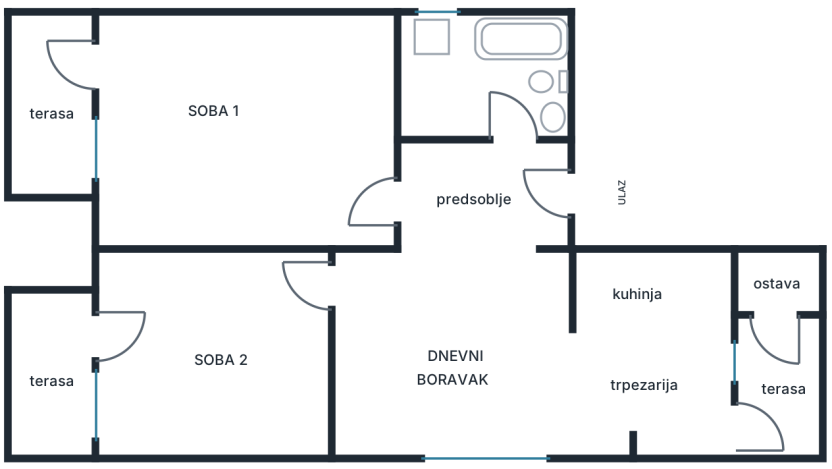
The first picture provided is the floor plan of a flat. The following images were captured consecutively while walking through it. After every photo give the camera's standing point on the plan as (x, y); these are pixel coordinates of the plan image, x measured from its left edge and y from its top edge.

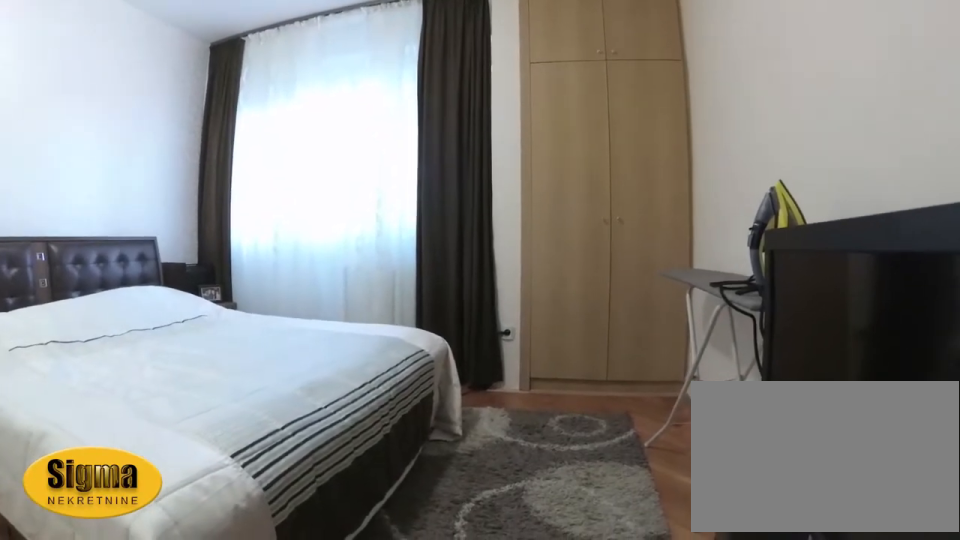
(310, 305)
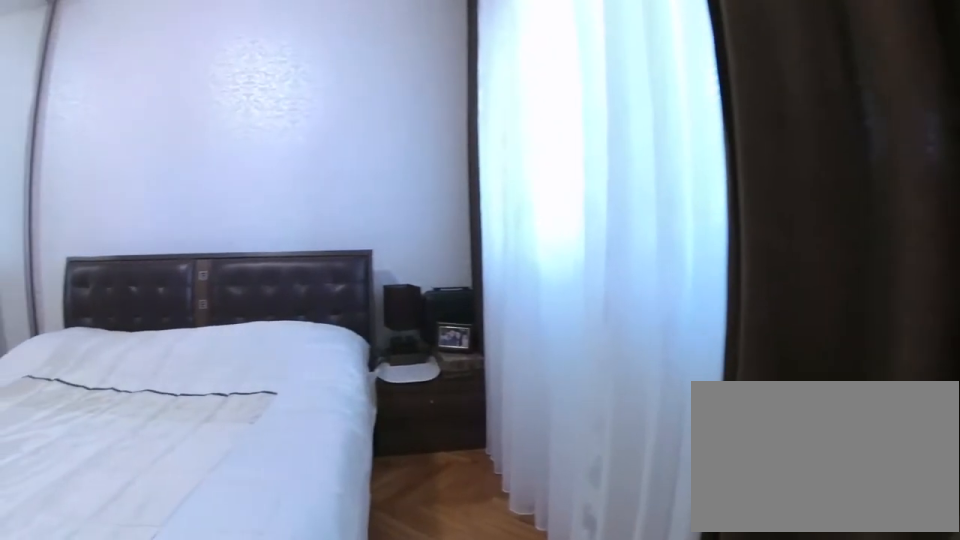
(143, 321)
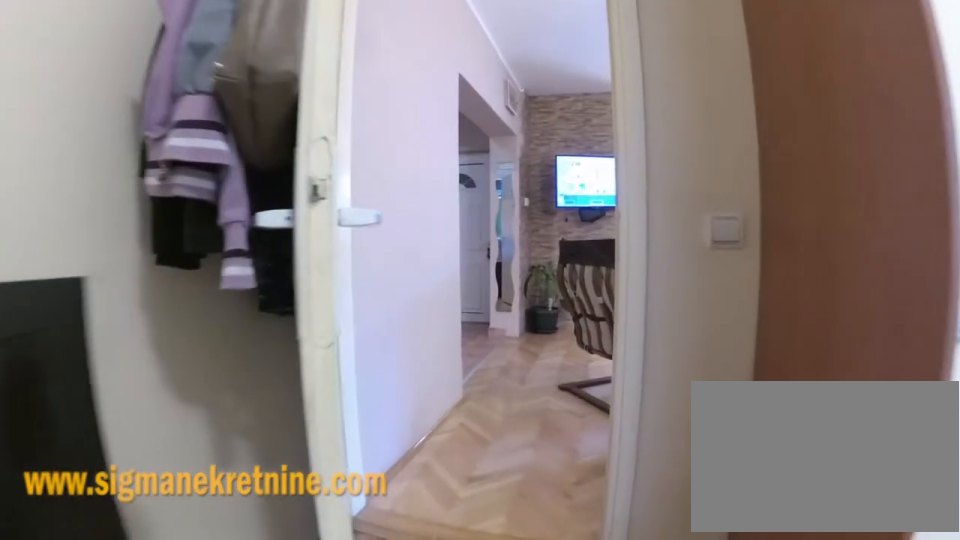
(242, 301)
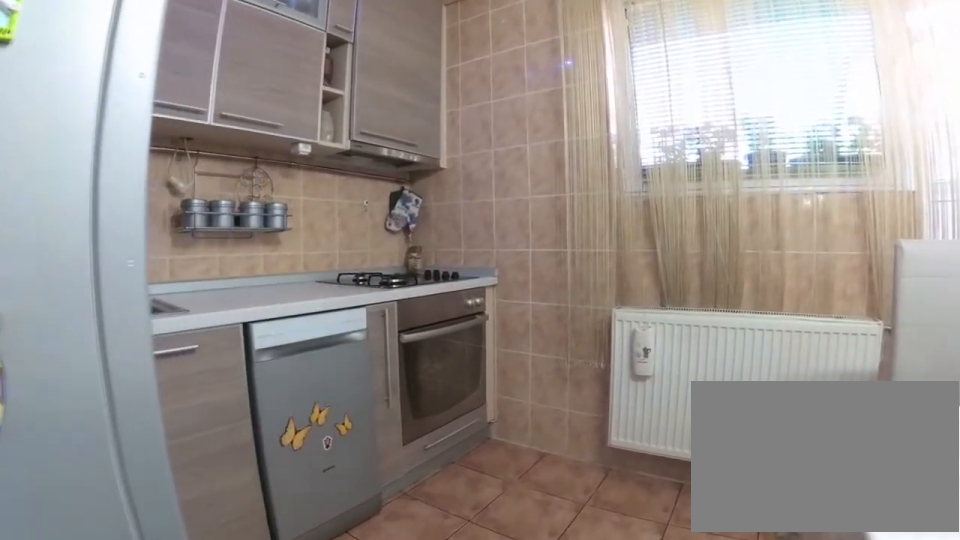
(565, 394)
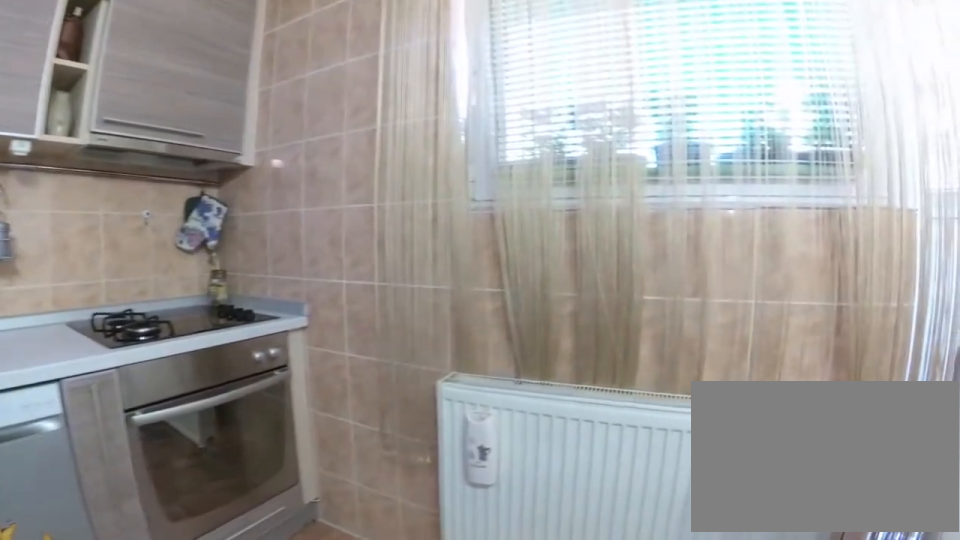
(653, 376)
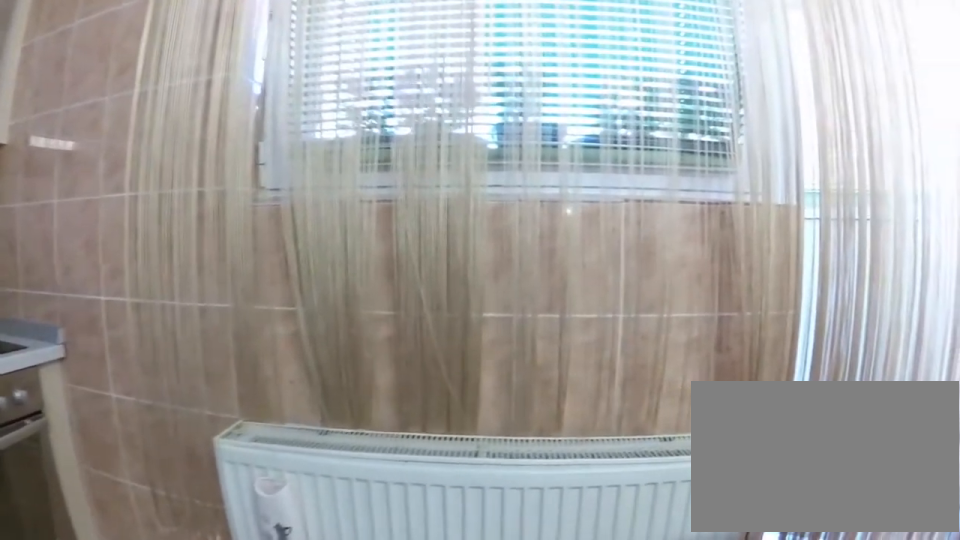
(655, 373)
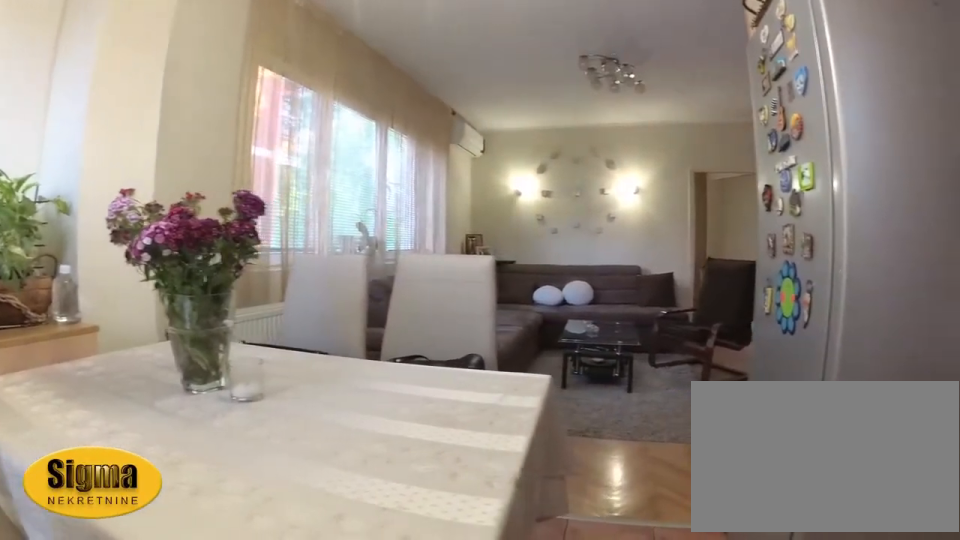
(706, 365)
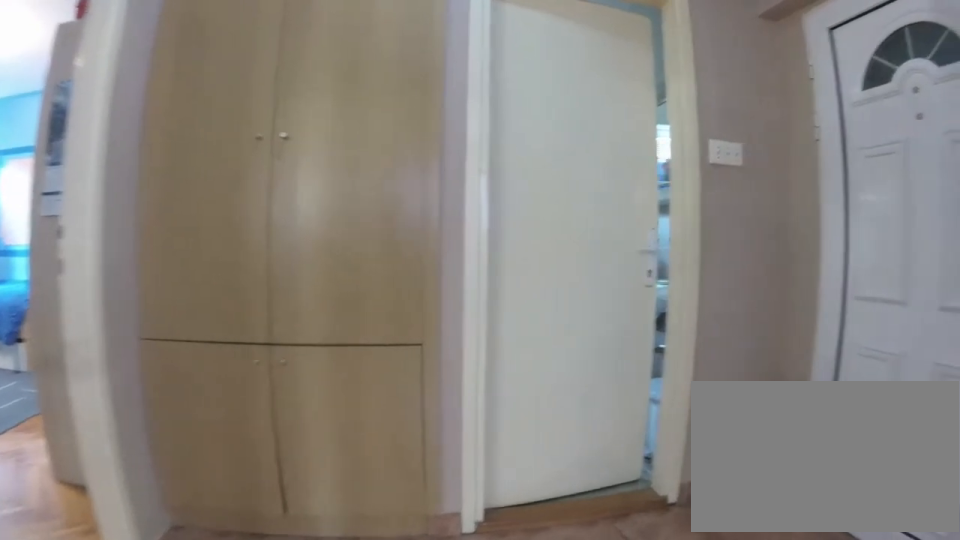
(516, 270)
